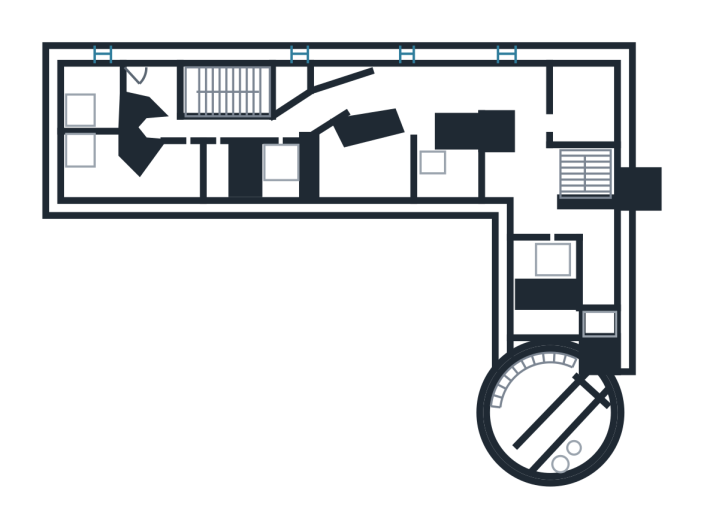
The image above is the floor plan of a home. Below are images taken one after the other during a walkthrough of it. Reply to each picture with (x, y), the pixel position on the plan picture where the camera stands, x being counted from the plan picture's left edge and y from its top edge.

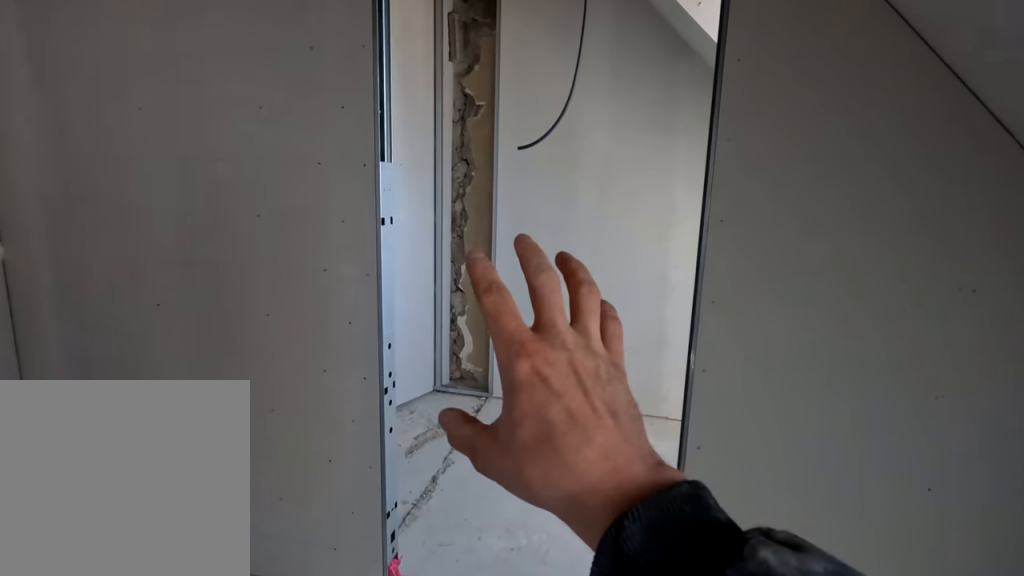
(544, 261)
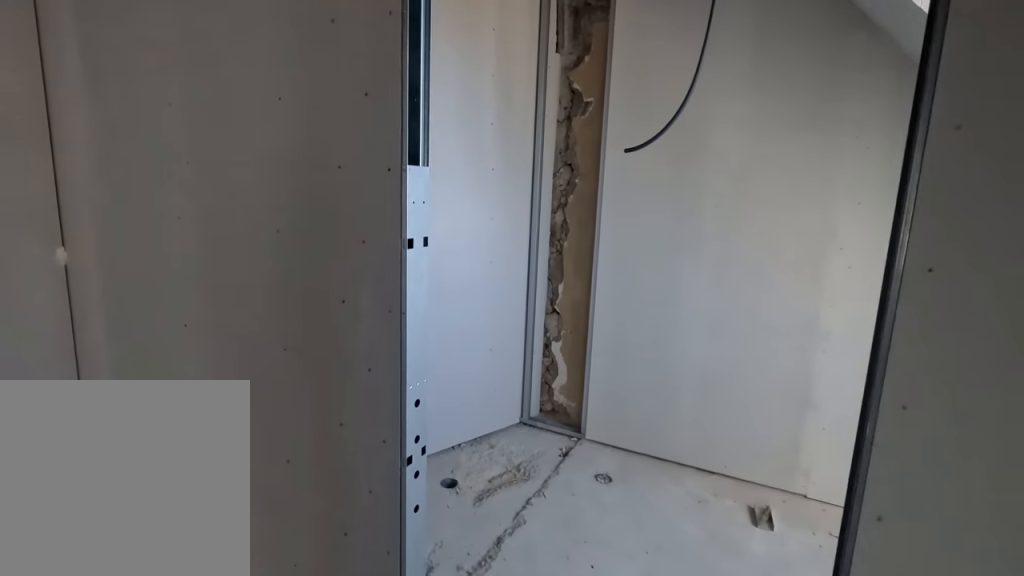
(544, 261)
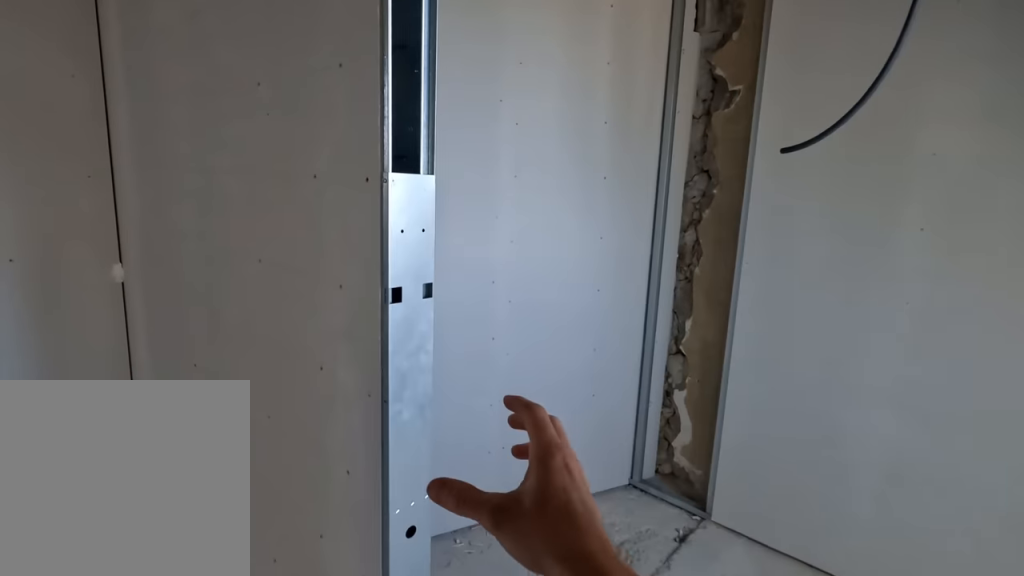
(545, 261)
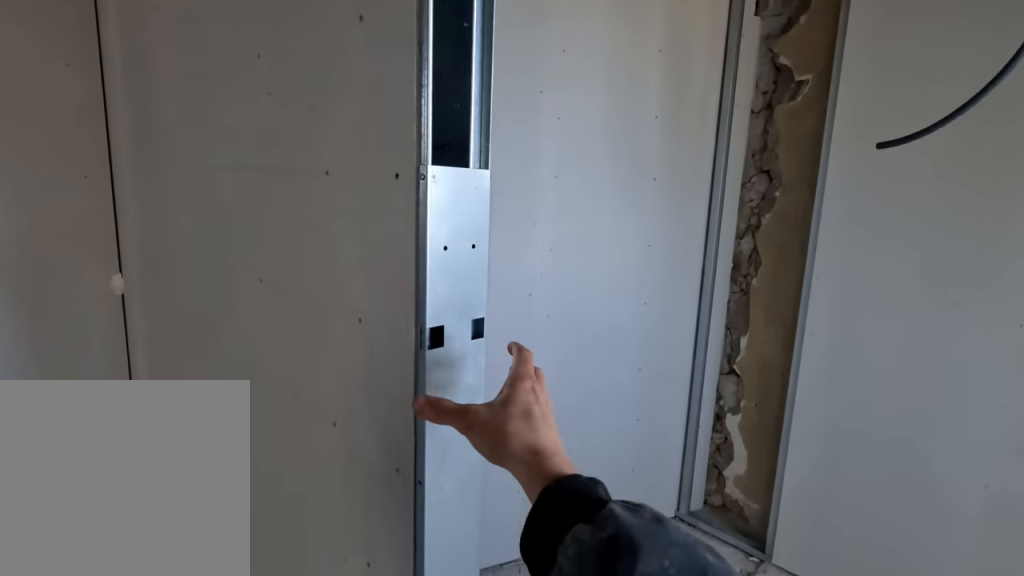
(545, 261)
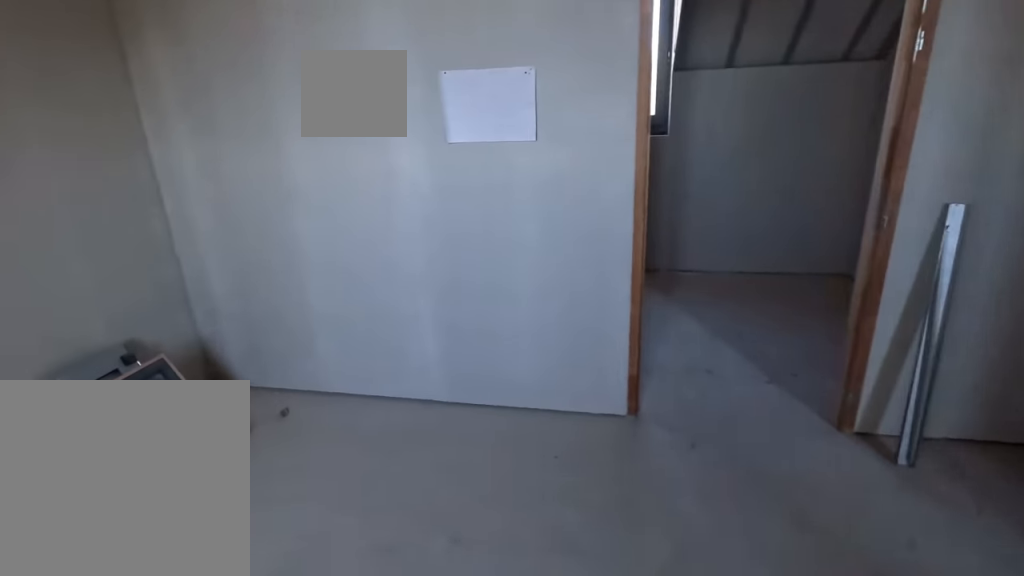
(545, 264)
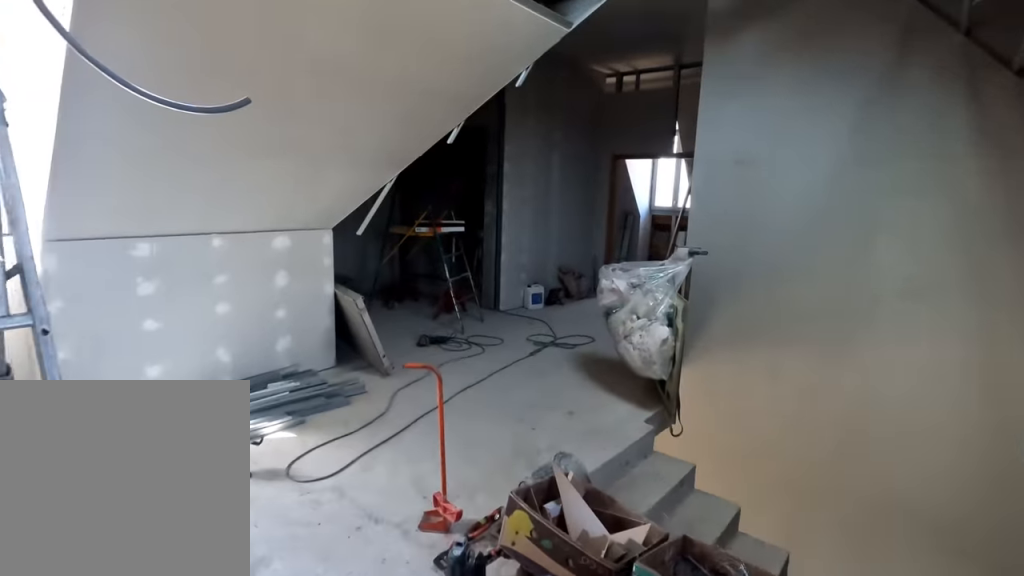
(552, 218)
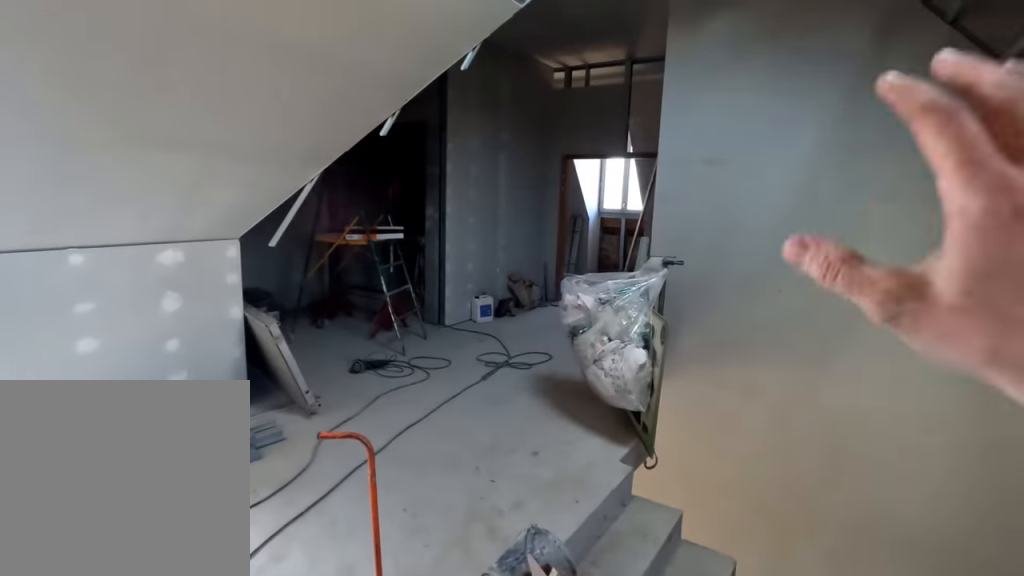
(552, 220)
